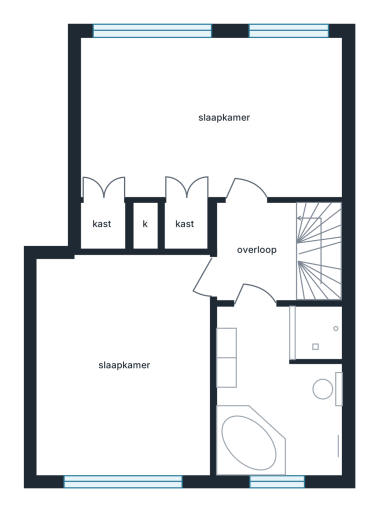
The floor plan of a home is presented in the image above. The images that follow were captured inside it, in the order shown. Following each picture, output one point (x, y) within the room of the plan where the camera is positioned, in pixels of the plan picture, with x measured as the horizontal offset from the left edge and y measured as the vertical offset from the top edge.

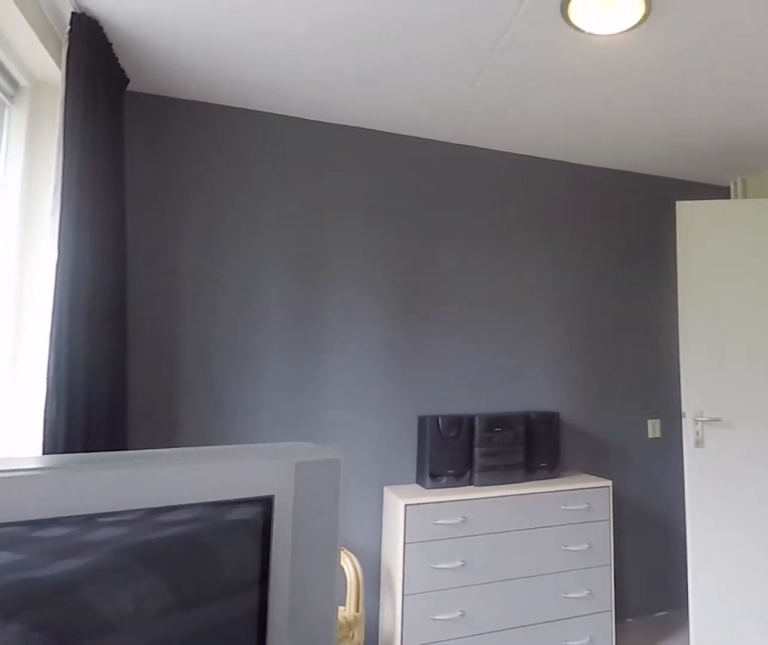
(212, 117)
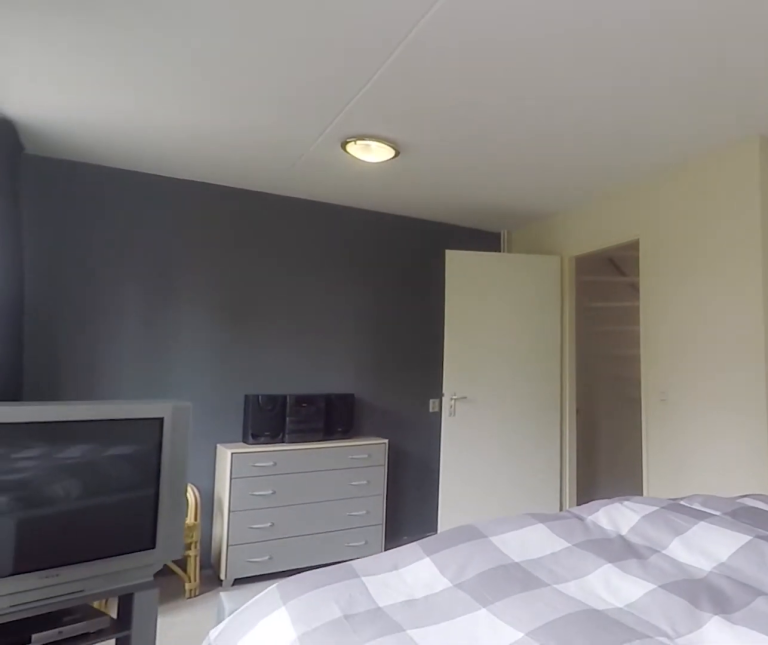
(212, 117)
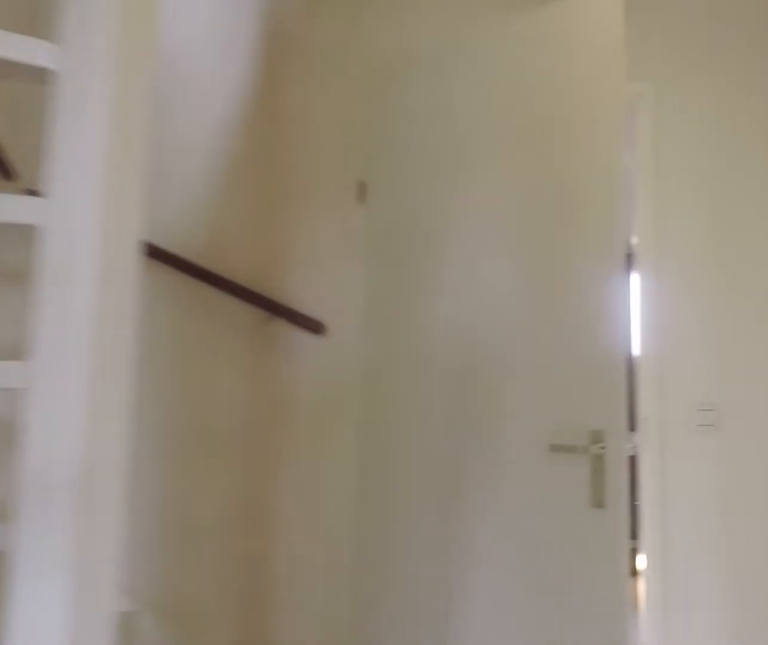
(257, 253)
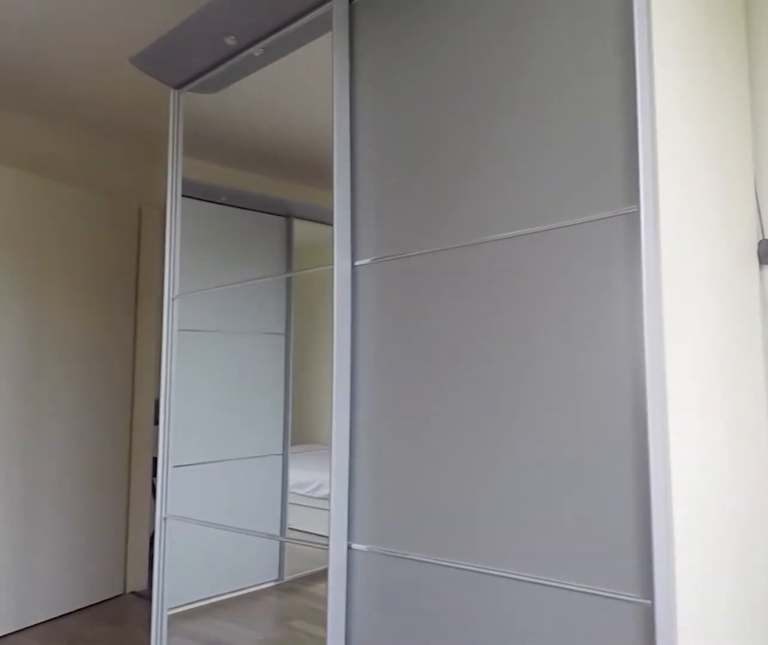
(124, 367)
